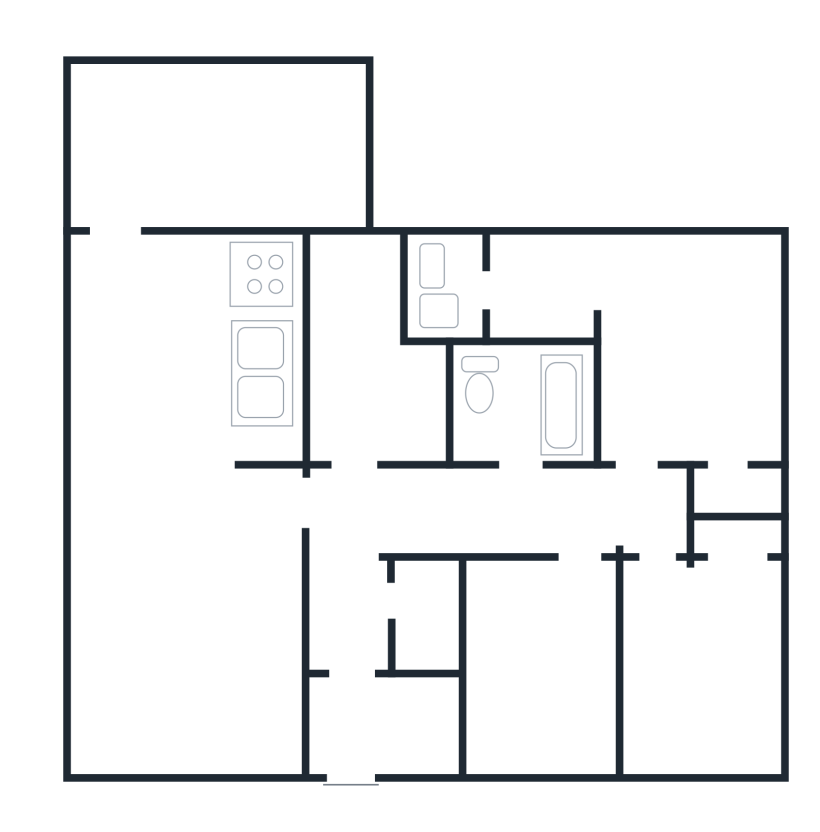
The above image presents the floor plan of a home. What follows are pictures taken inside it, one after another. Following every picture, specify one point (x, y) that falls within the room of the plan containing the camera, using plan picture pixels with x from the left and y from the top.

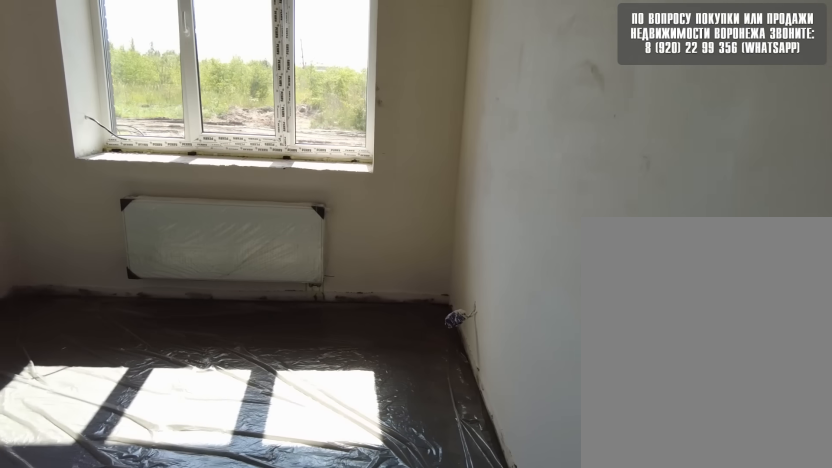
(681, 660)
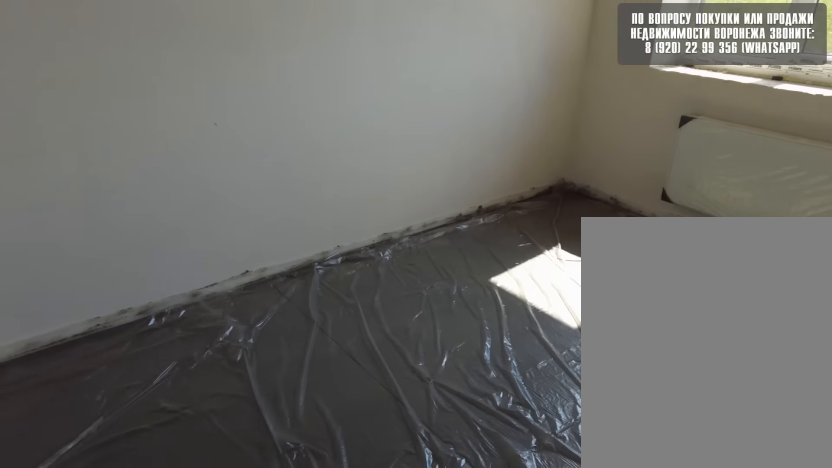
(679, 627)
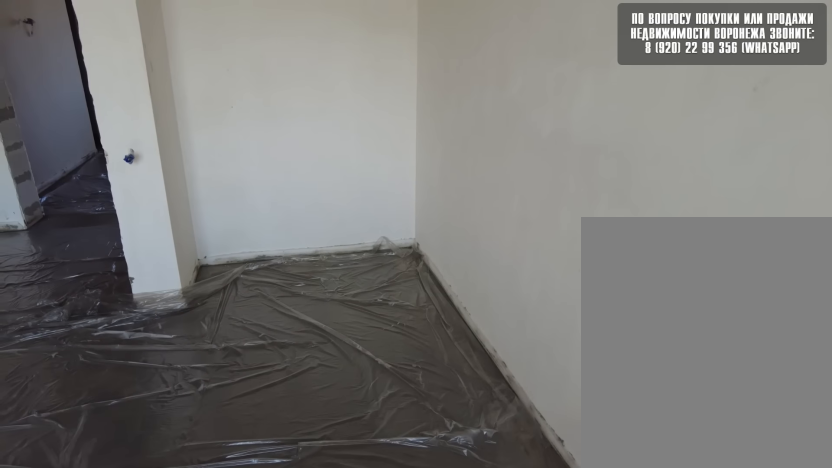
(679, 657)
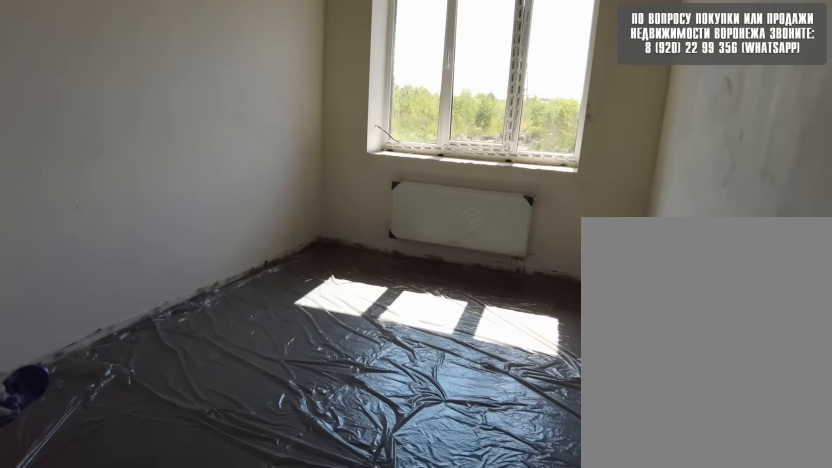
(681, 660)
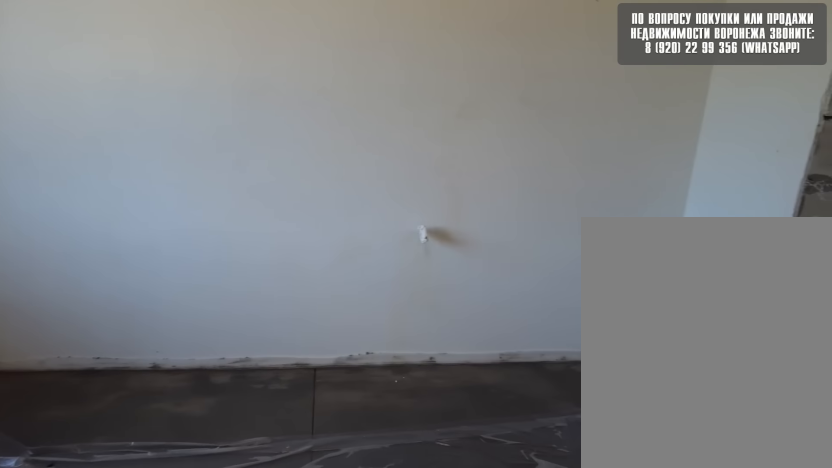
(676, 451)
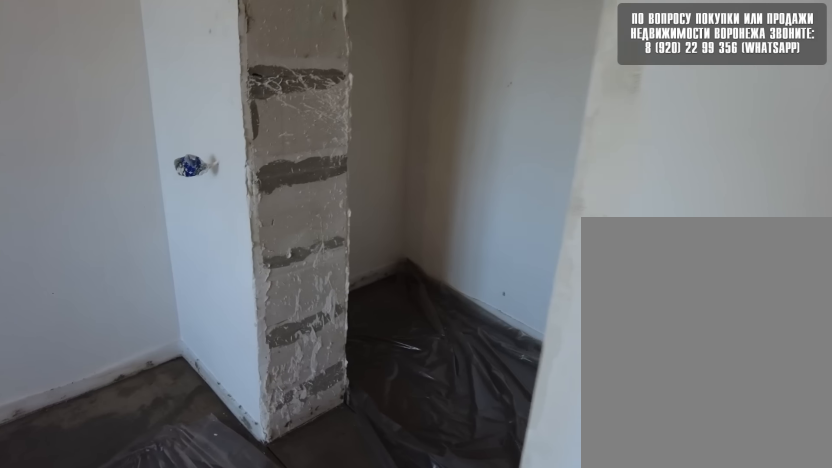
(675, 448)
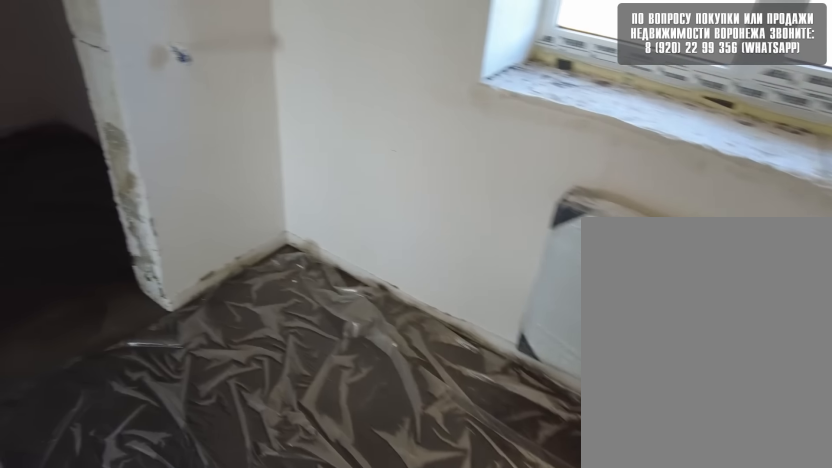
(669, 436)
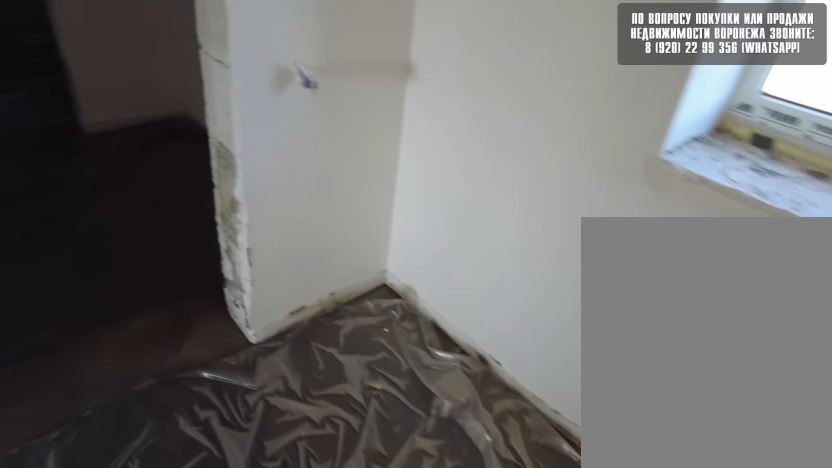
(659, 401)
